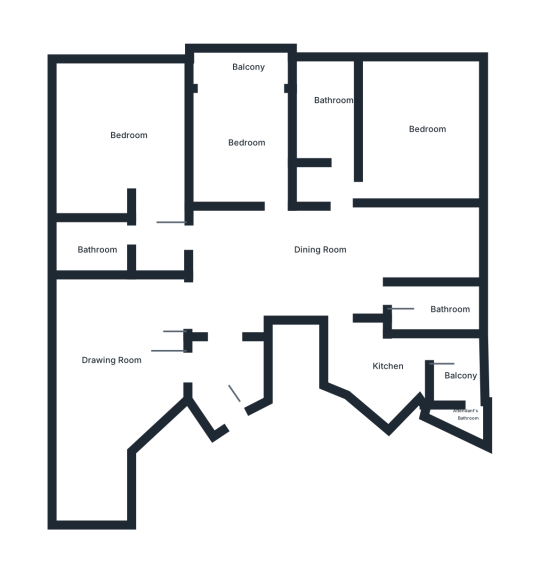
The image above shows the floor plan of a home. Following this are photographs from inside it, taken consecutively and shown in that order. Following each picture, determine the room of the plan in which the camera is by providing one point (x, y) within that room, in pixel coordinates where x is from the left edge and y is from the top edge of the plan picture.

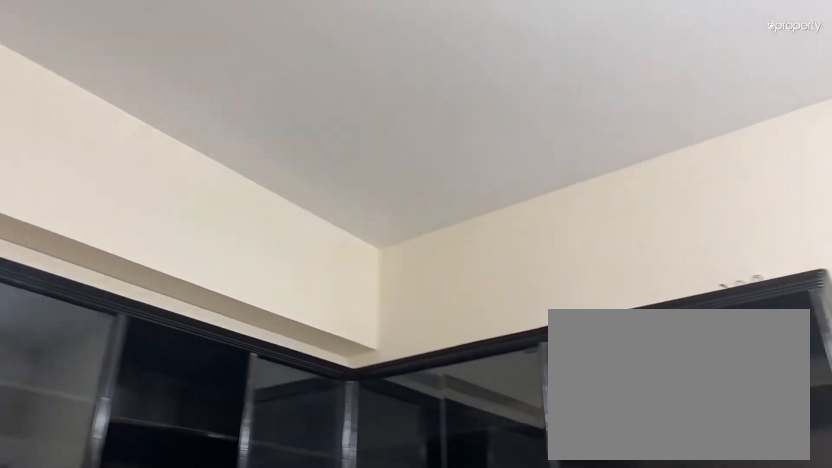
(241, 121)
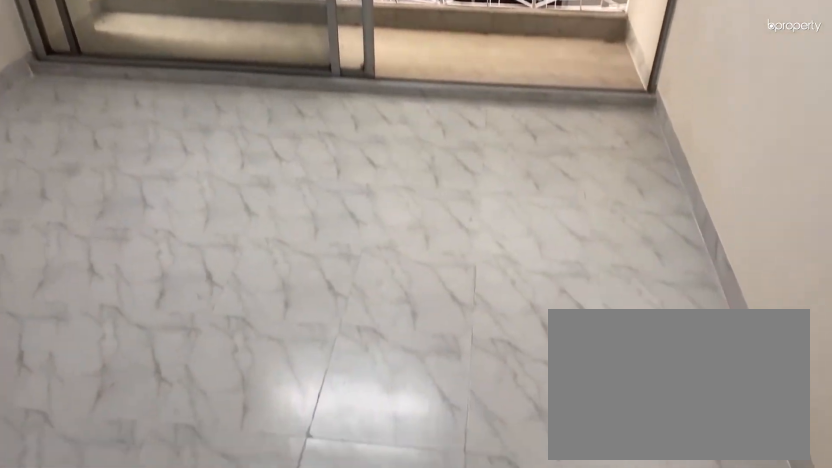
(241, 121)
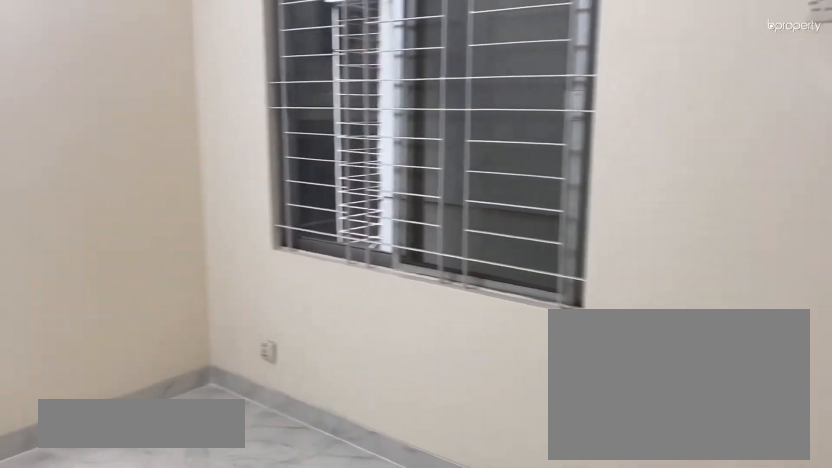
(413, 148)
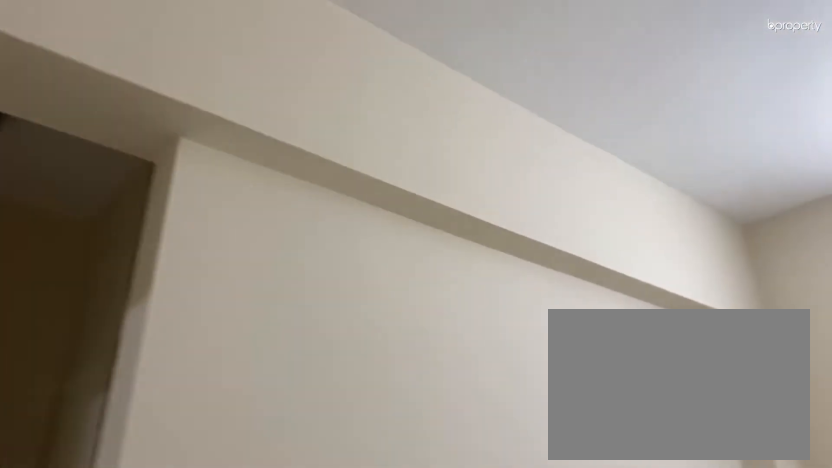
(413, 148)
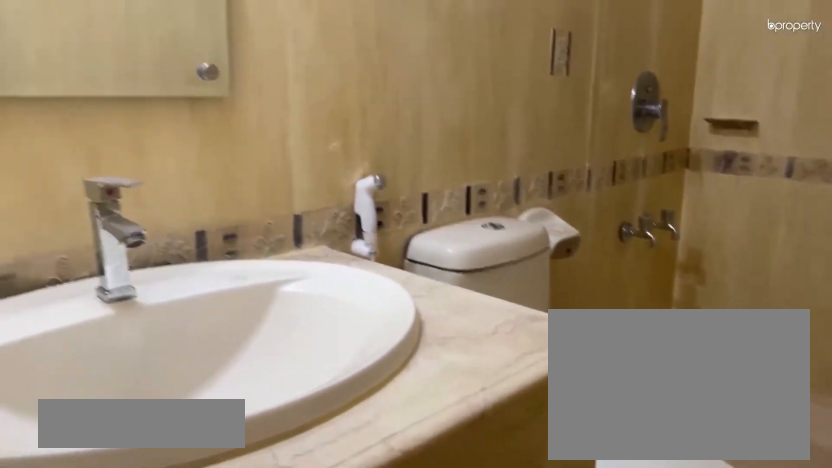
(326, 107)
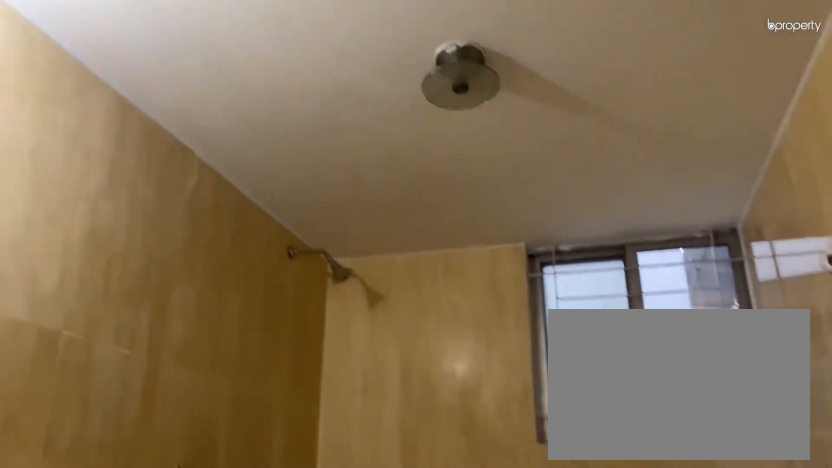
(334, 113)
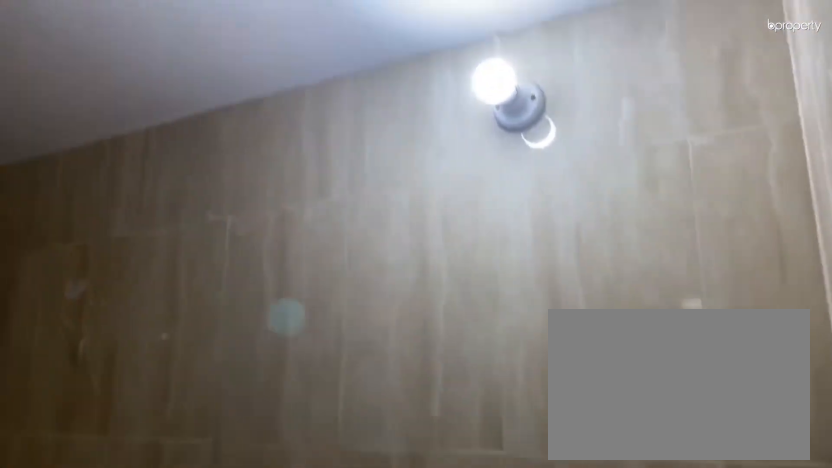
(437, 306)
